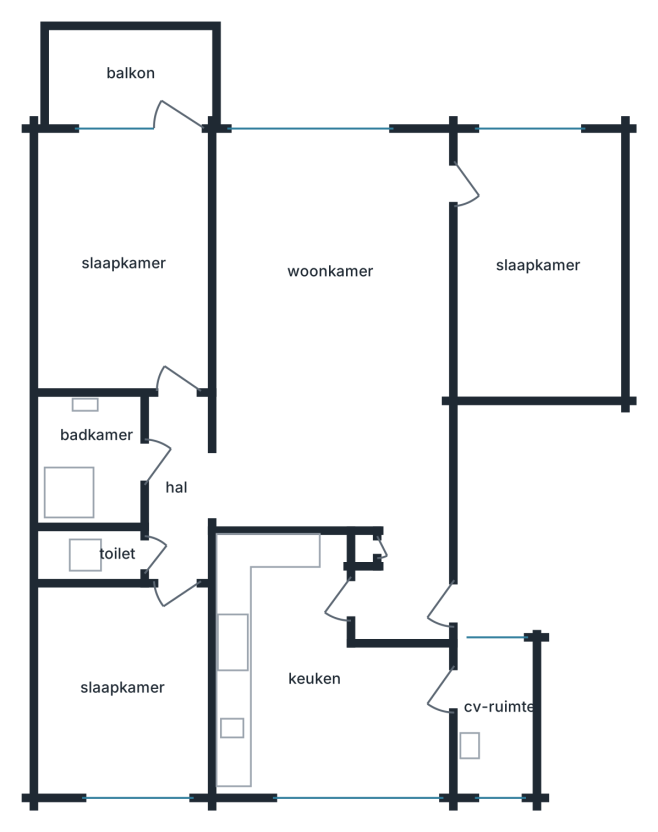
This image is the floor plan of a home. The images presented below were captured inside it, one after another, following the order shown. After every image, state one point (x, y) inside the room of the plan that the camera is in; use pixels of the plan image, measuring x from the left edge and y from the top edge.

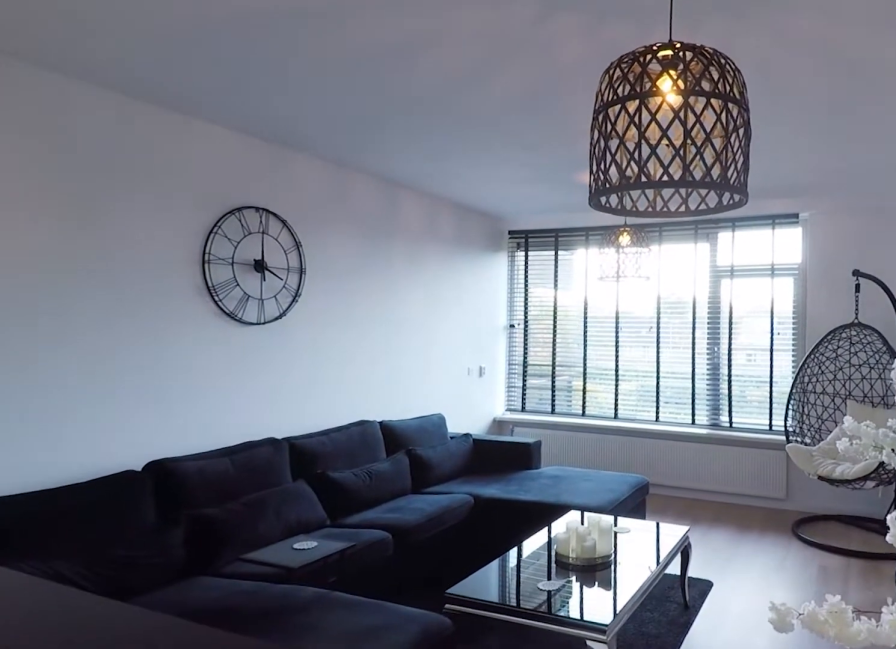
(339, 355)
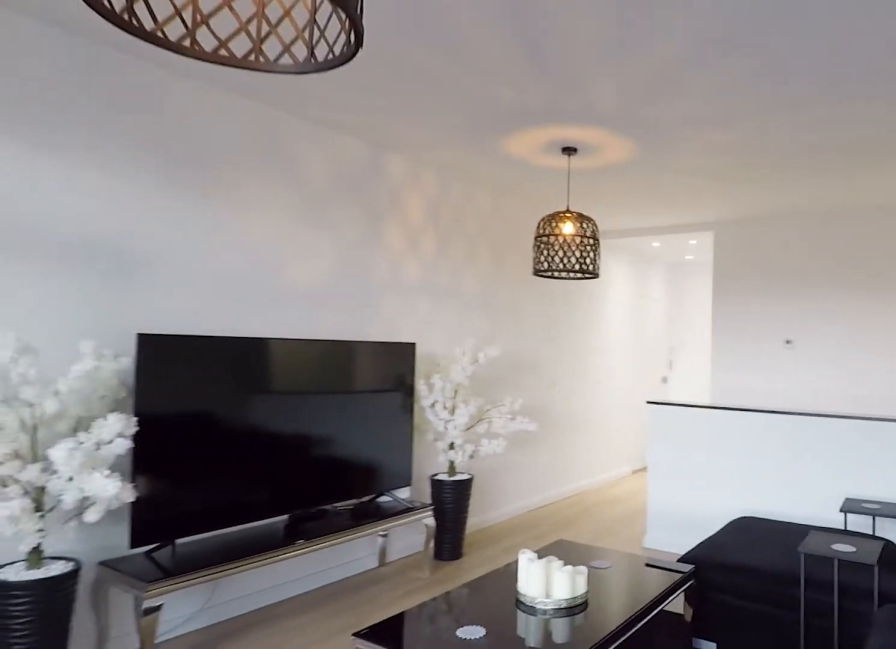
(339, 355)
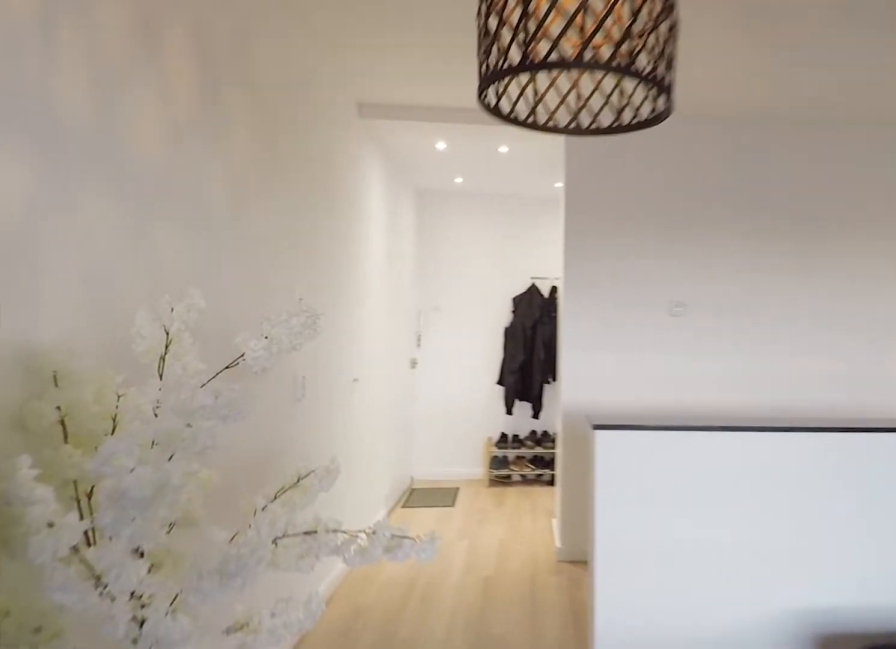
(339, 354)
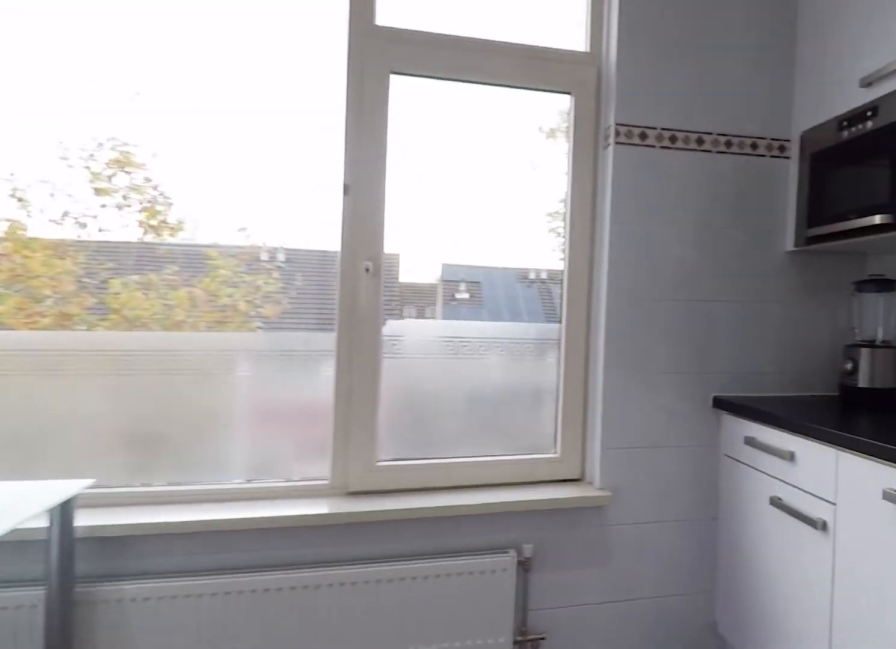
(314, 678)
